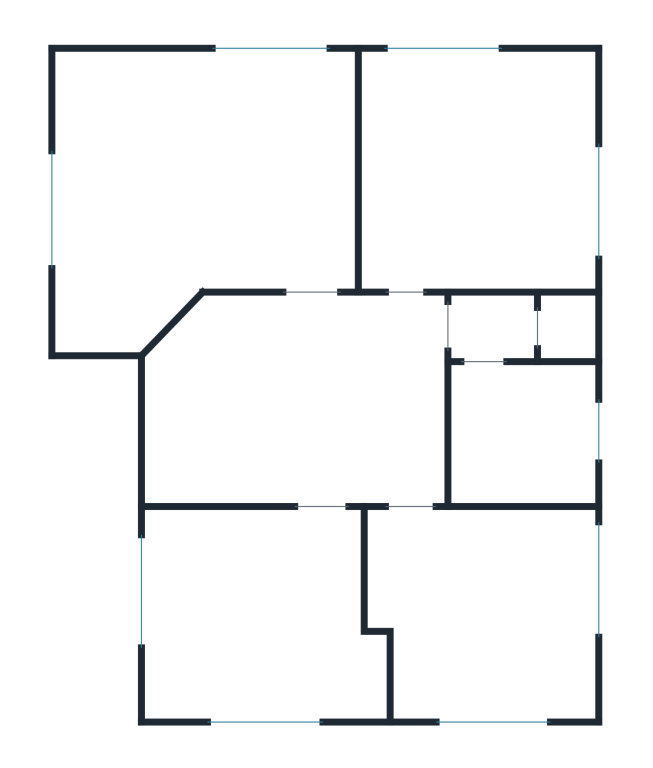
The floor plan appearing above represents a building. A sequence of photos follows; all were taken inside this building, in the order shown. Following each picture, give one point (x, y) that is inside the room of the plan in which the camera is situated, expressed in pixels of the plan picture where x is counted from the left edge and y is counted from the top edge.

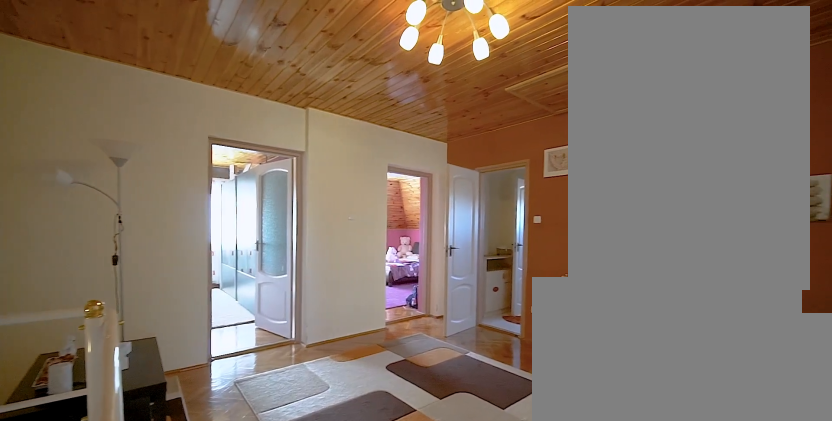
(363, 393)
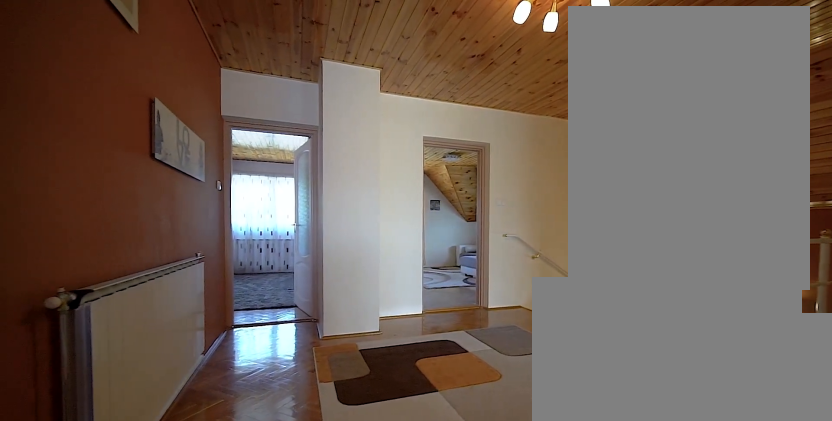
(363, 393)
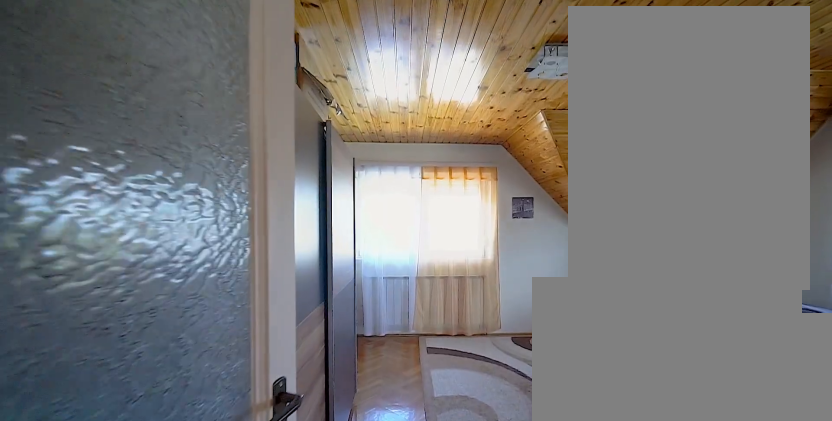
(256, 624)
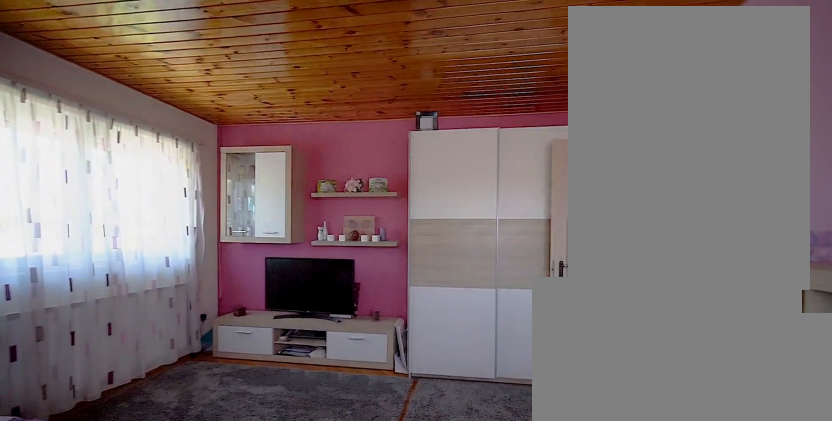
(493, 624)
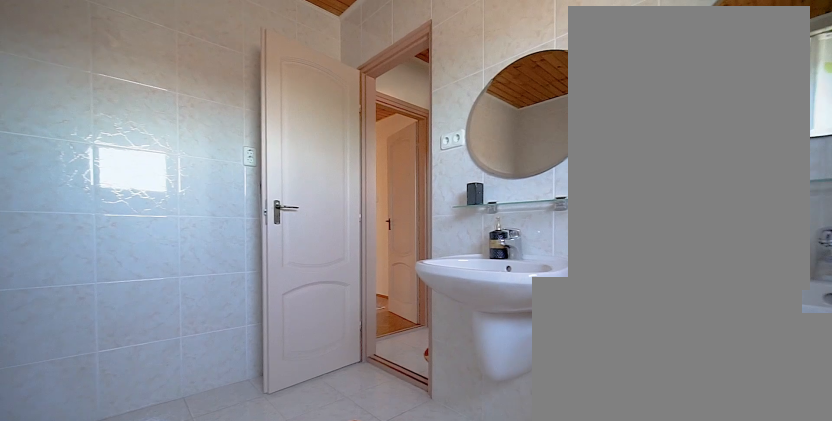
(523, 438)
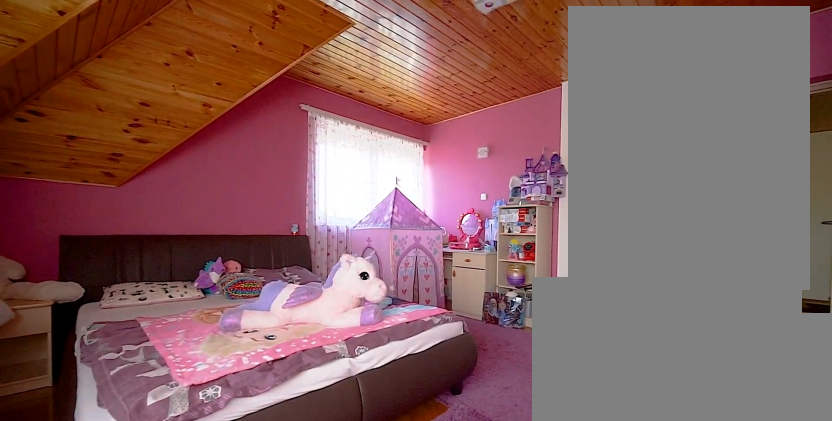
(478, 171)
